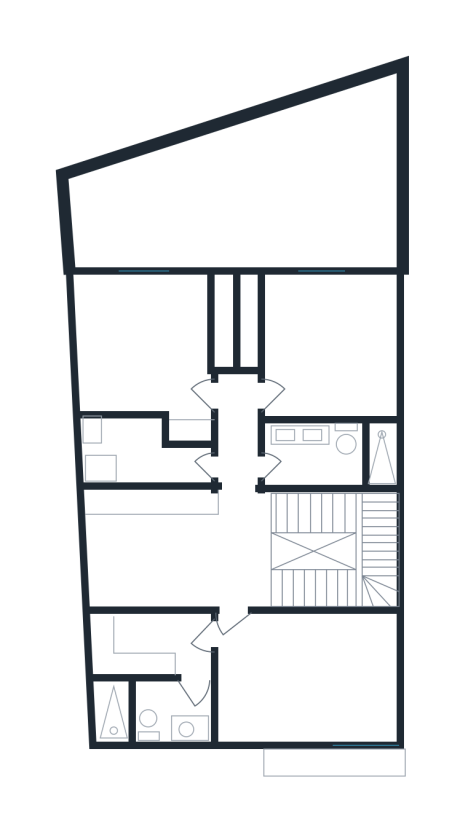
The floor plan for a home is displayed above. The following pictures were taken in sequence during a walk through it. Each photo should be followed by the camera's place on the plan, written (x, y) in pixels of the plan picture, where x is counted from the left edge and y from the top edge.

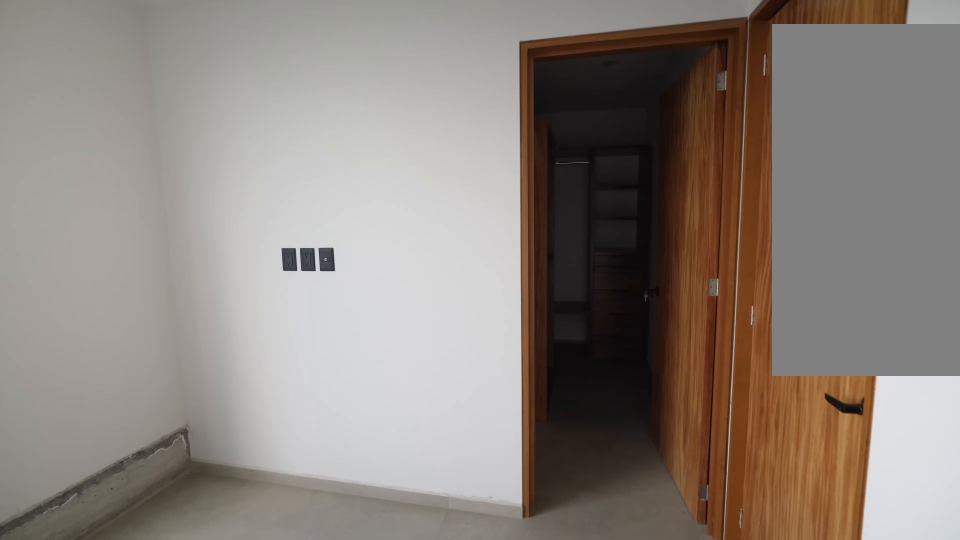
(279, 664)
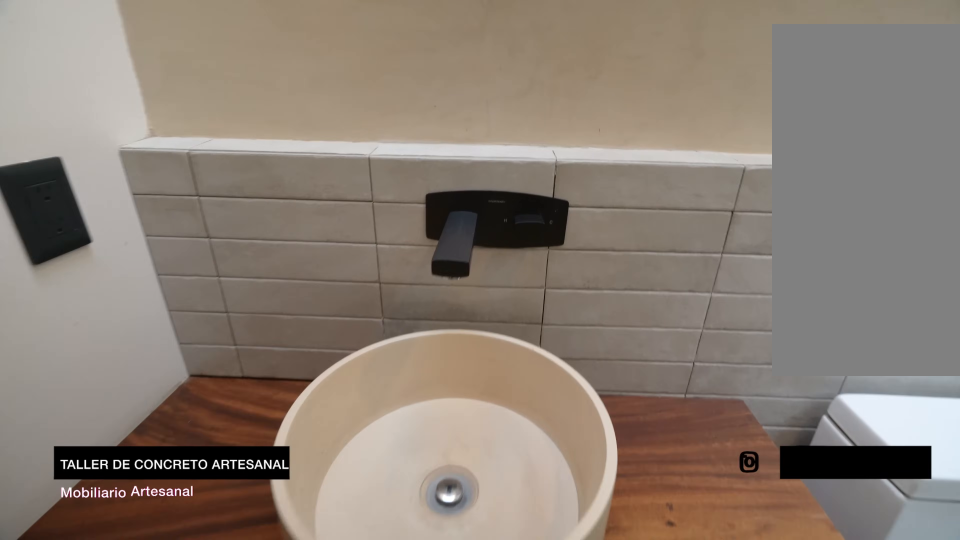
(181, 704)
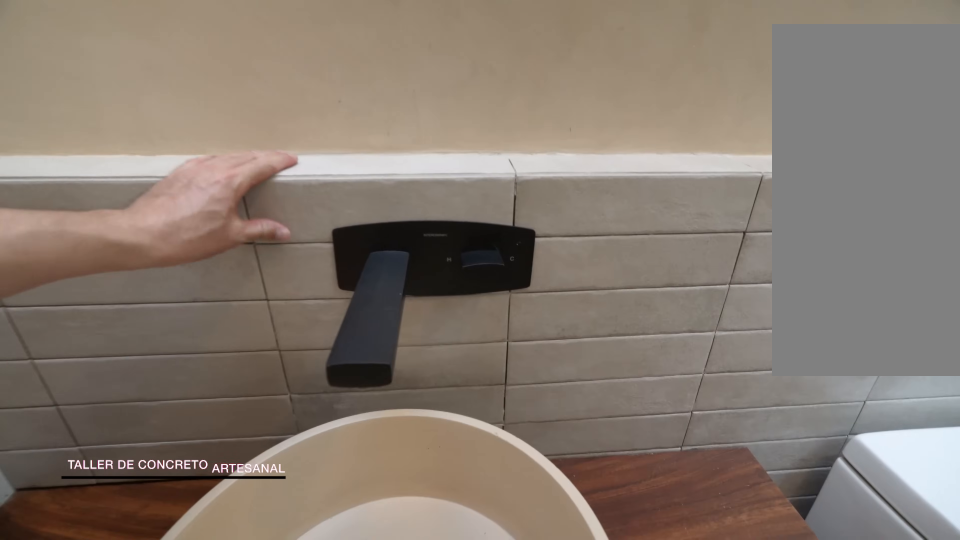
(179, 702)
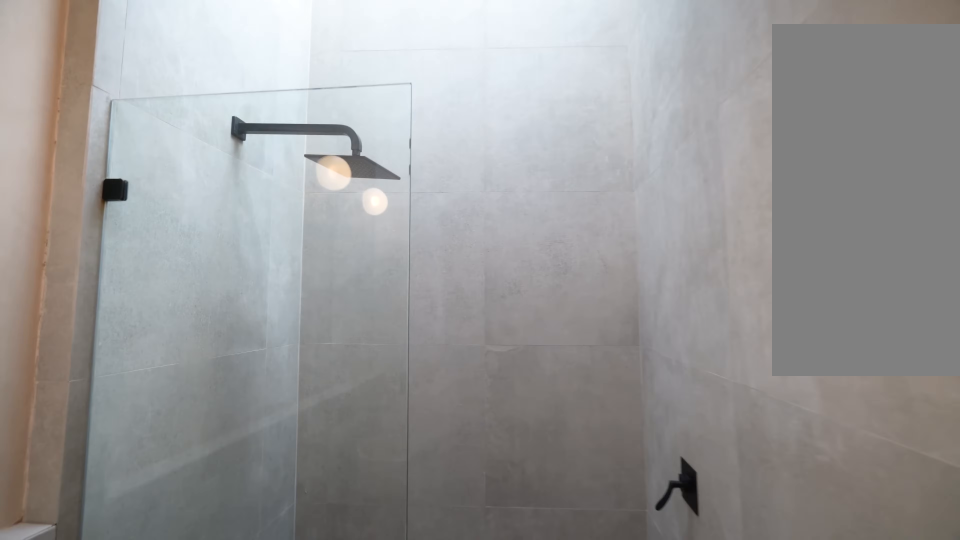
(178, 691)
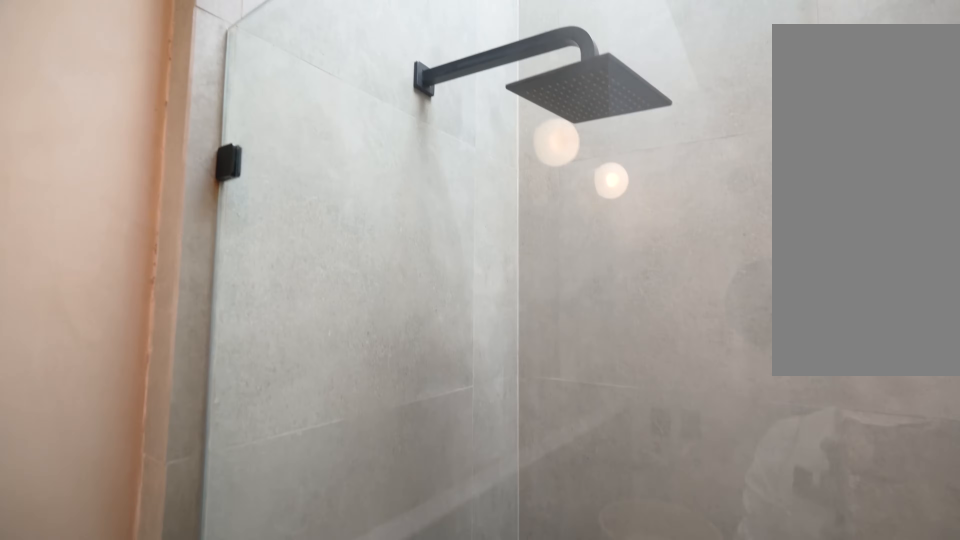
(125, 700)
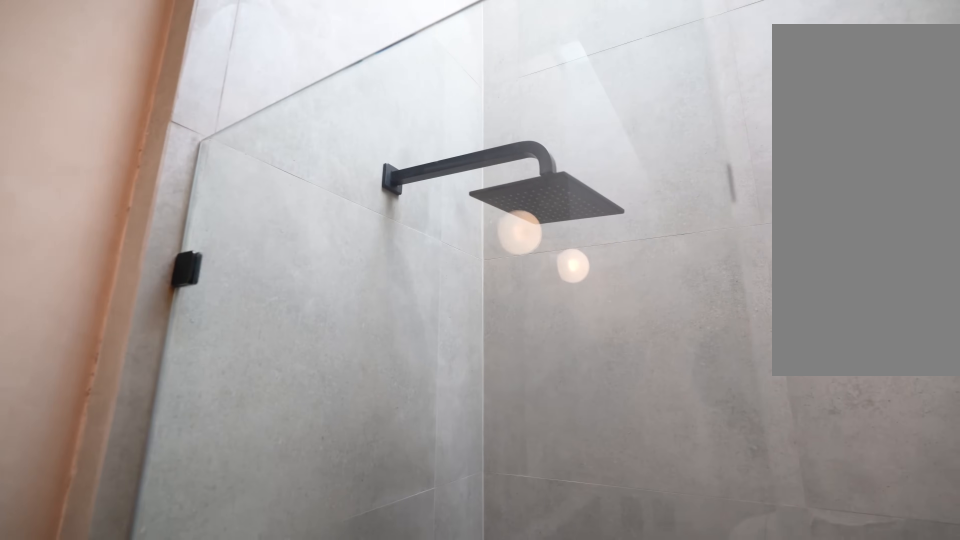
(125, 716)
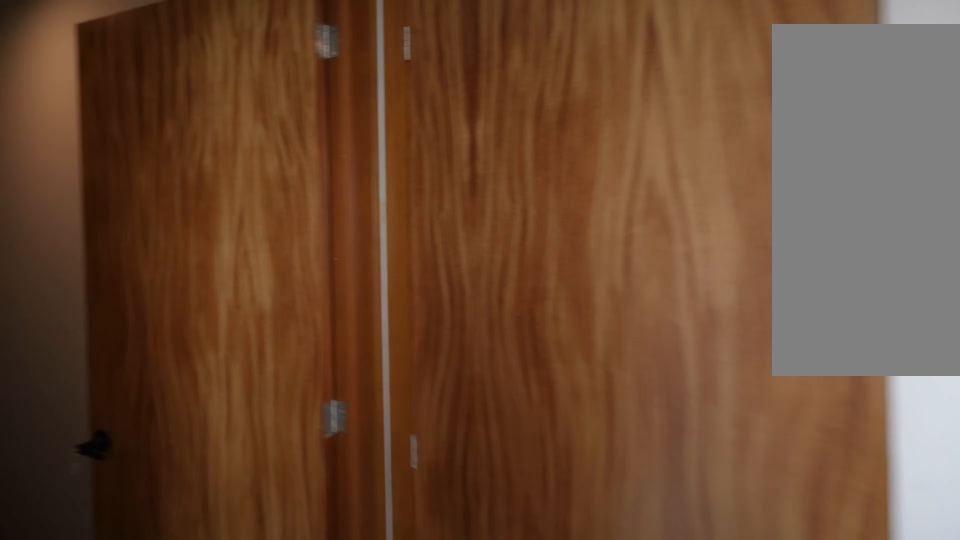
(224, 646)
